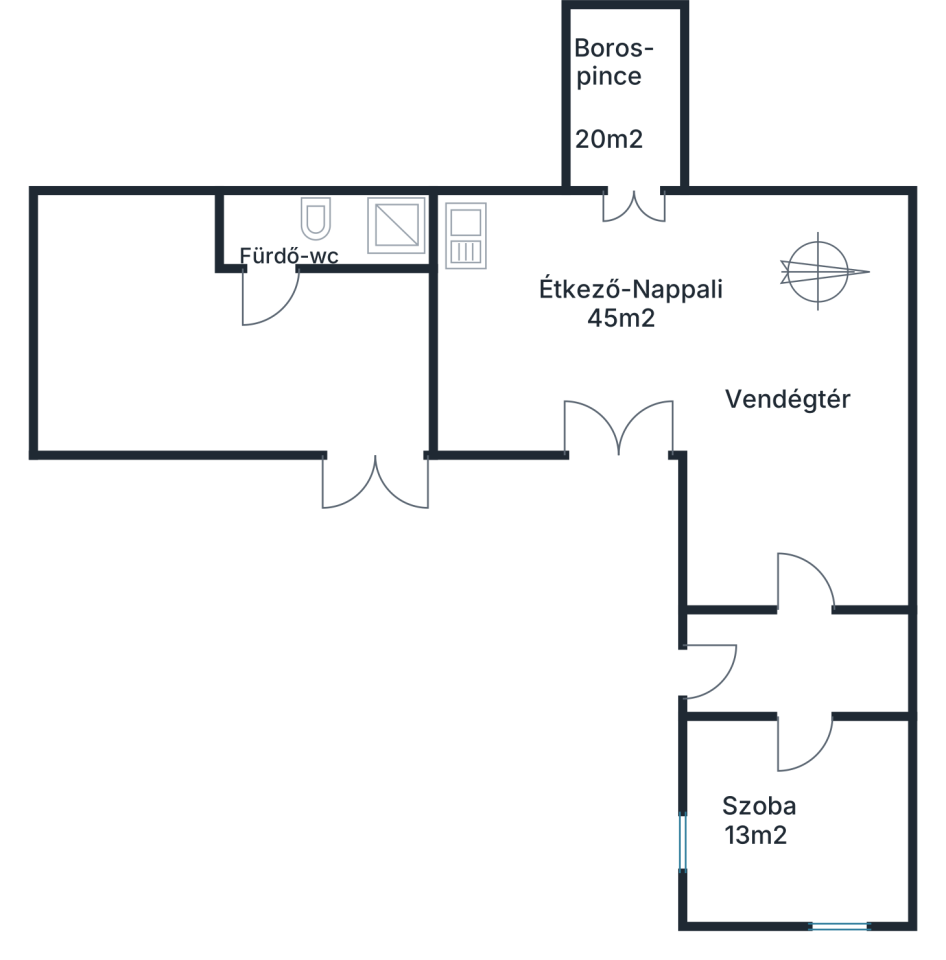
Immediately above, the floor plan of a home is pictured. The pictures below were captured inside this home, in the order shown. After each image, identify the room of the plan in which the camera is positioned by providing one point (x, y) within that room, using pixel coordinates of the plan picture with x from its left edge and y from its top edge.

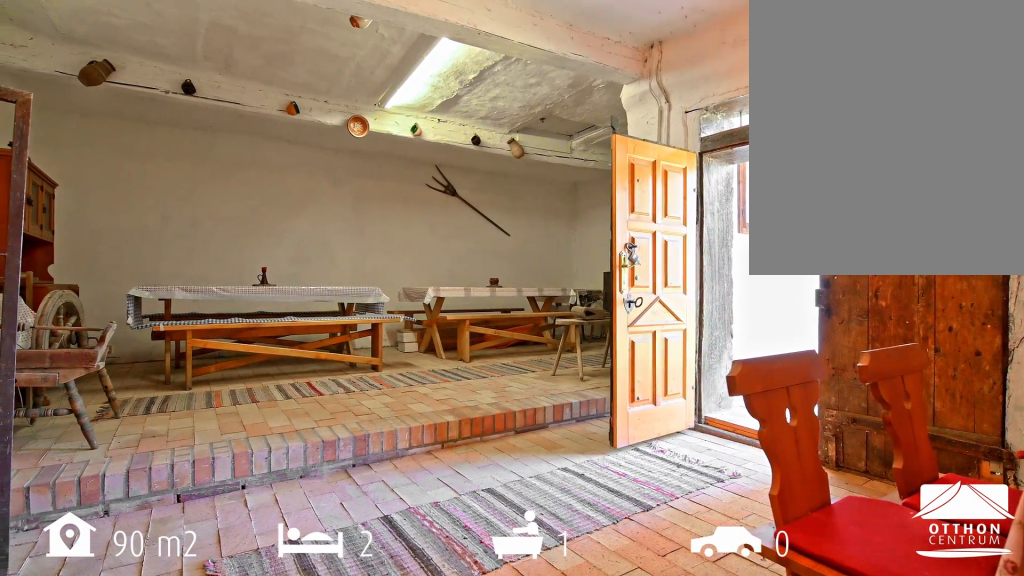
(615, 325)
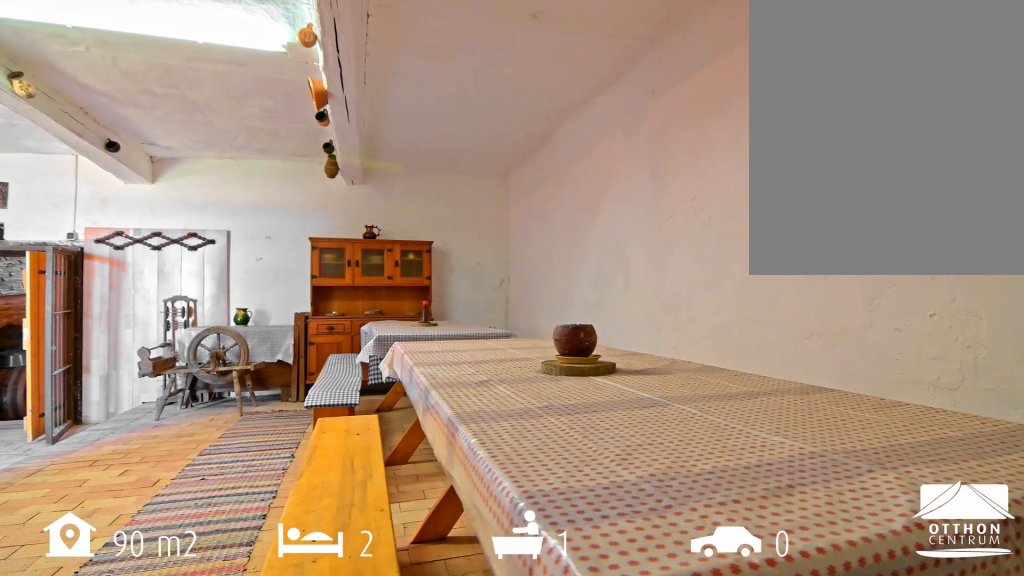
(808, 394)
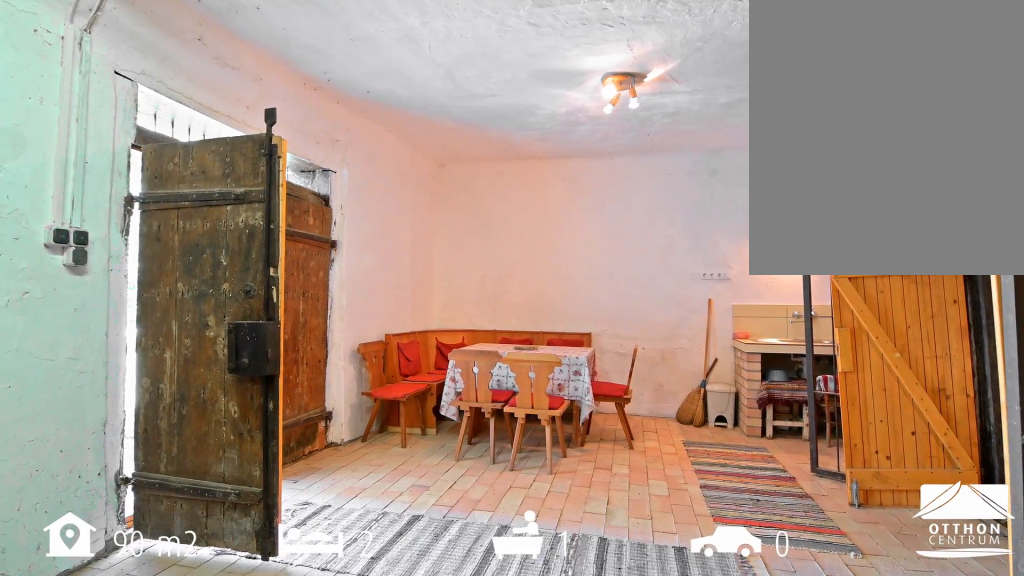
(808, 394)
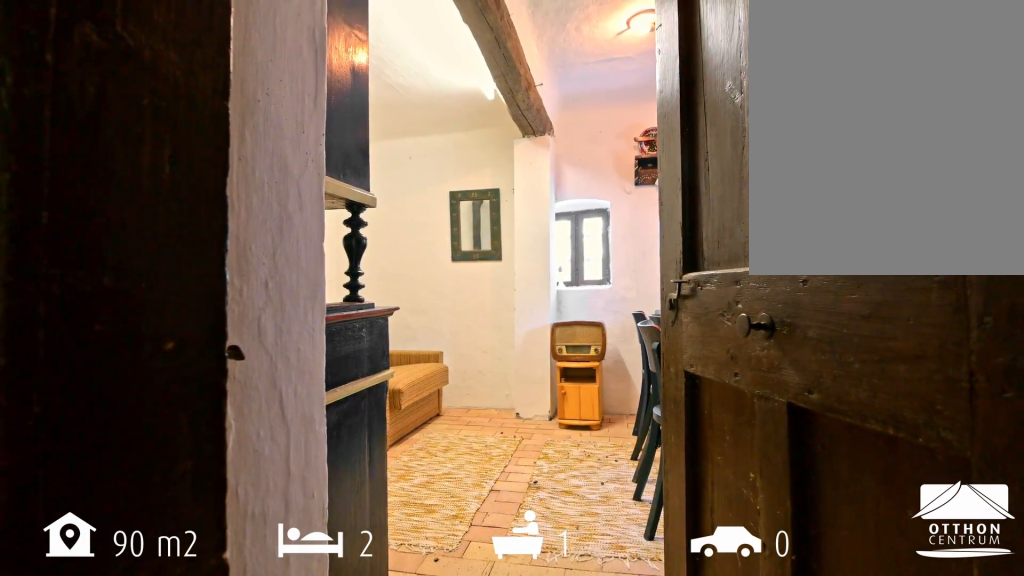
(798, 819)
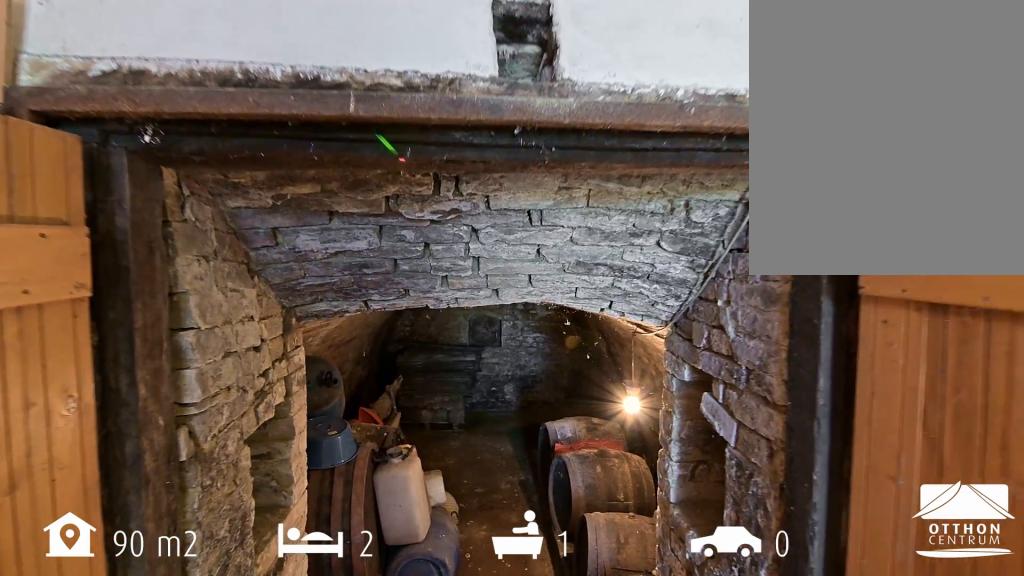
(808, 394)
